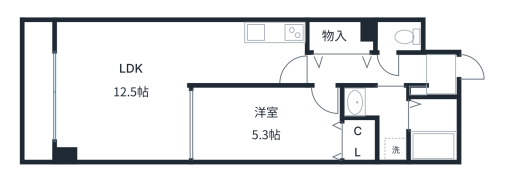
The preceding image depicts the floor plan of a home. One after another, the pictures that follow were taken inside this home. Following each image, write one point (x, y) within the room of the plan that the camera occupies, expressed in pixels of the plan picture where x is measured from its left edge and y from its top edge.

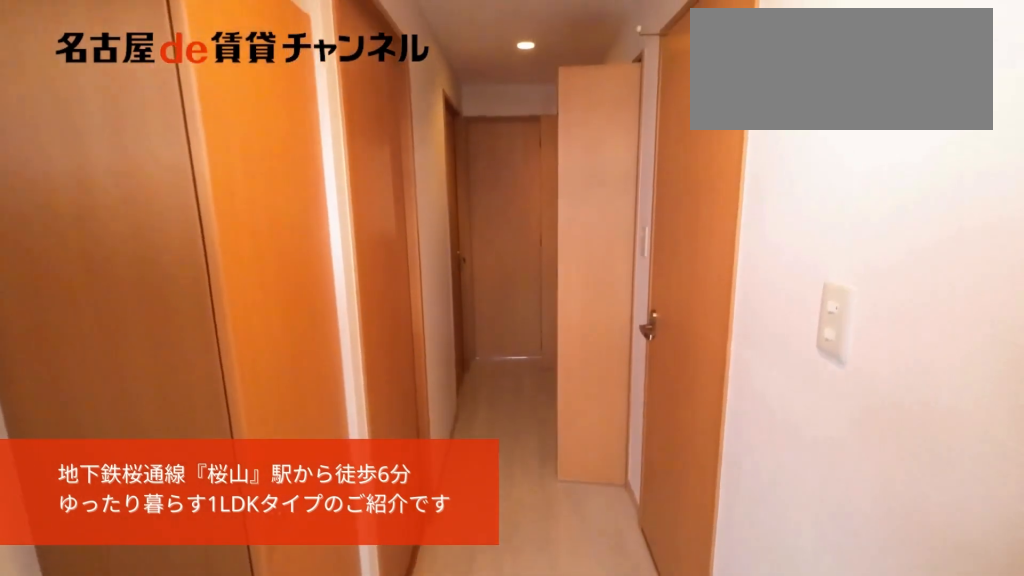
(441, 75)
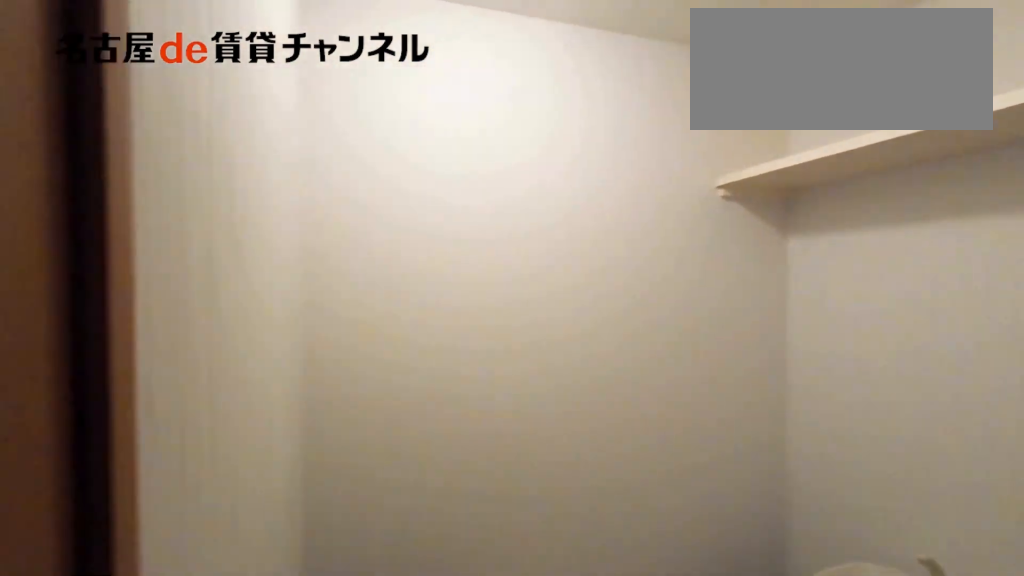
(399, 36)
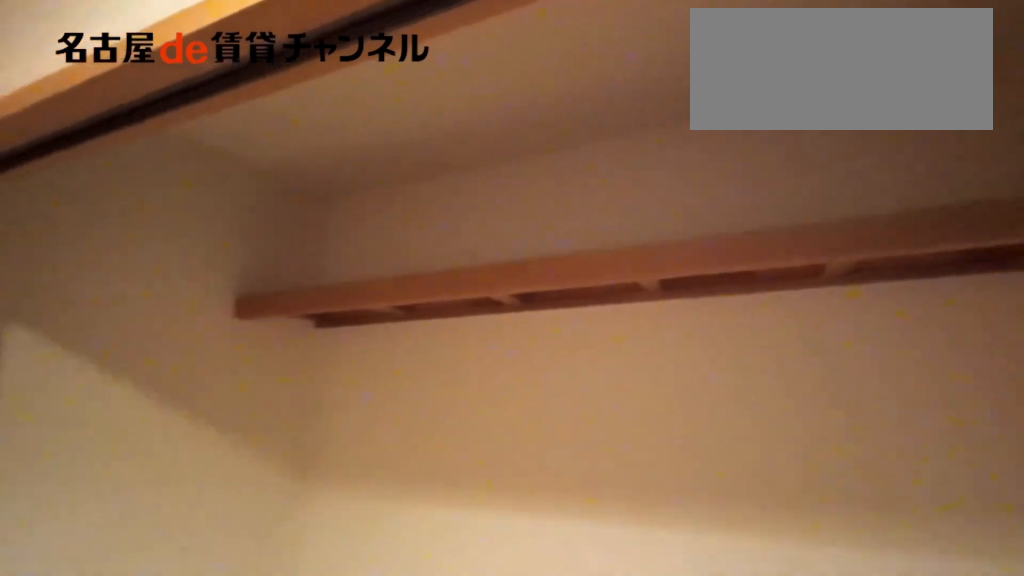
(338, 37)
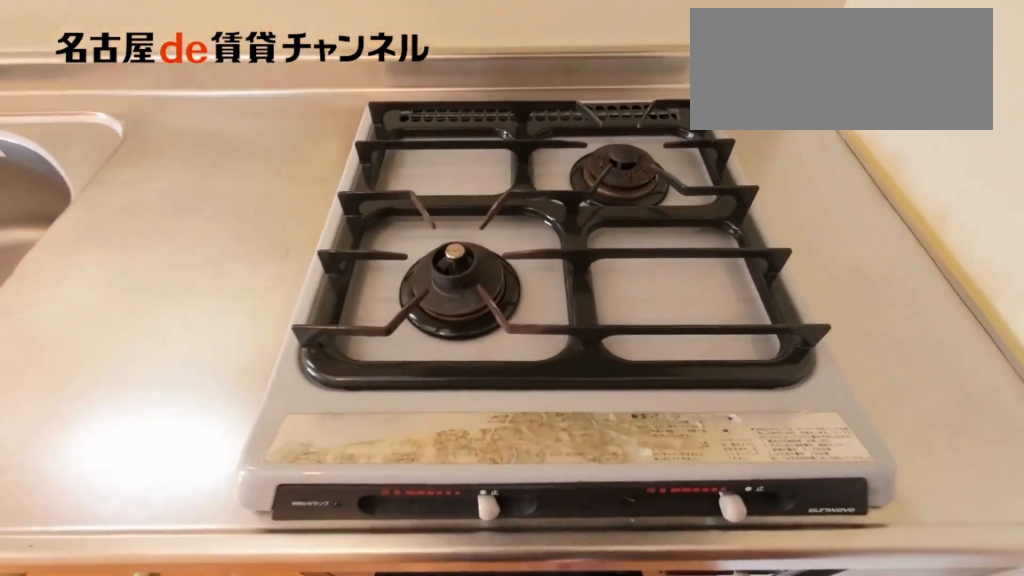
(275, 33)
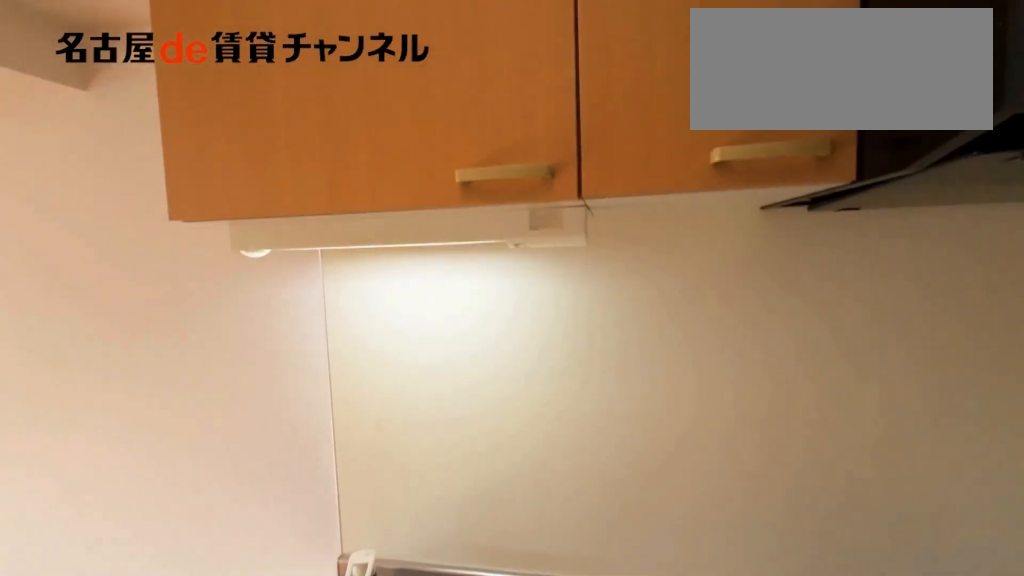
(275, 33)
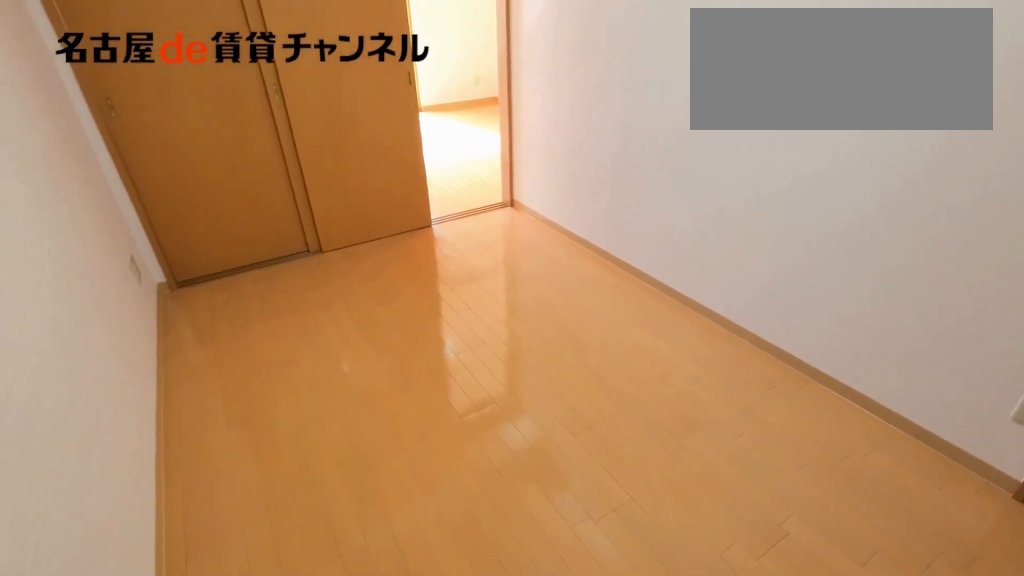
(266, 124)
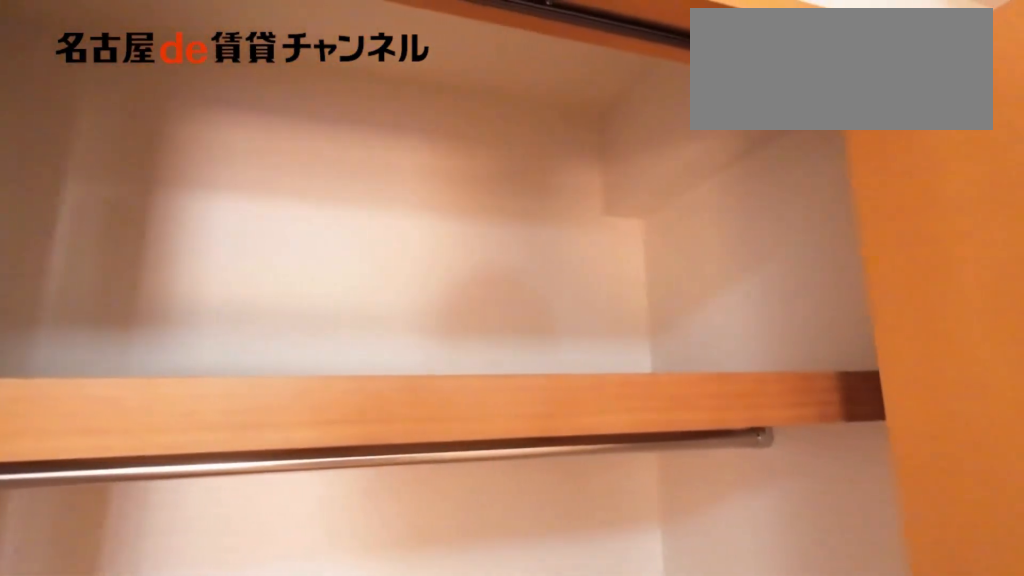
(357, 141)
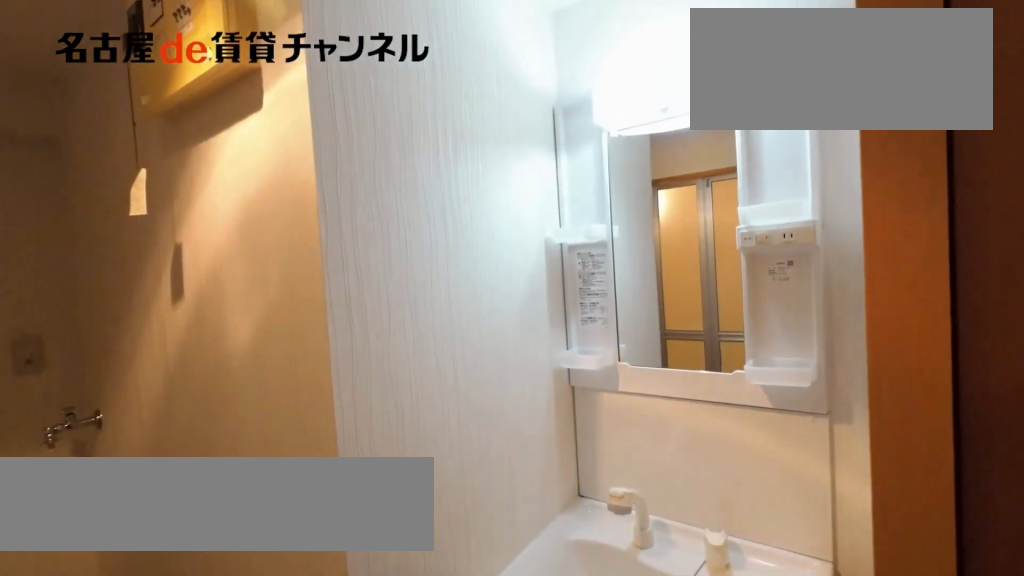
(381, 117)
